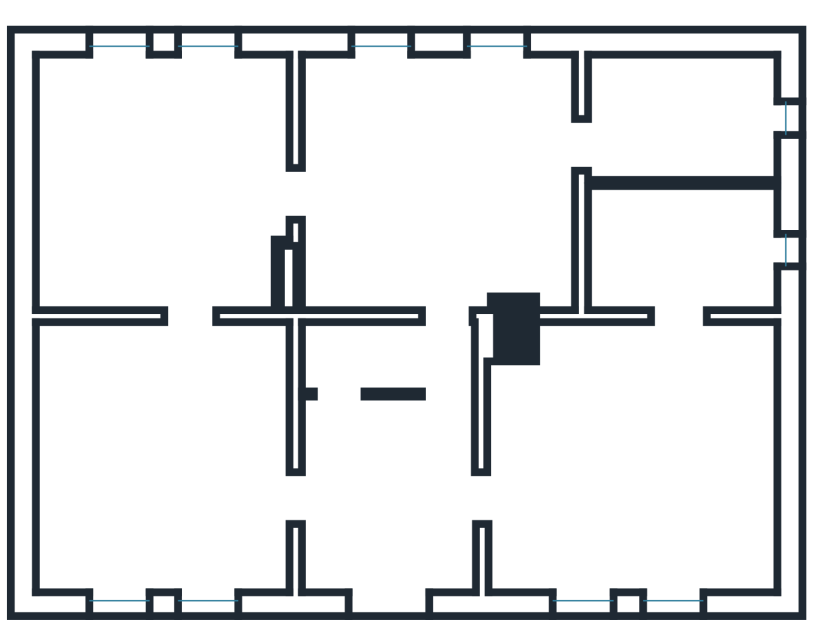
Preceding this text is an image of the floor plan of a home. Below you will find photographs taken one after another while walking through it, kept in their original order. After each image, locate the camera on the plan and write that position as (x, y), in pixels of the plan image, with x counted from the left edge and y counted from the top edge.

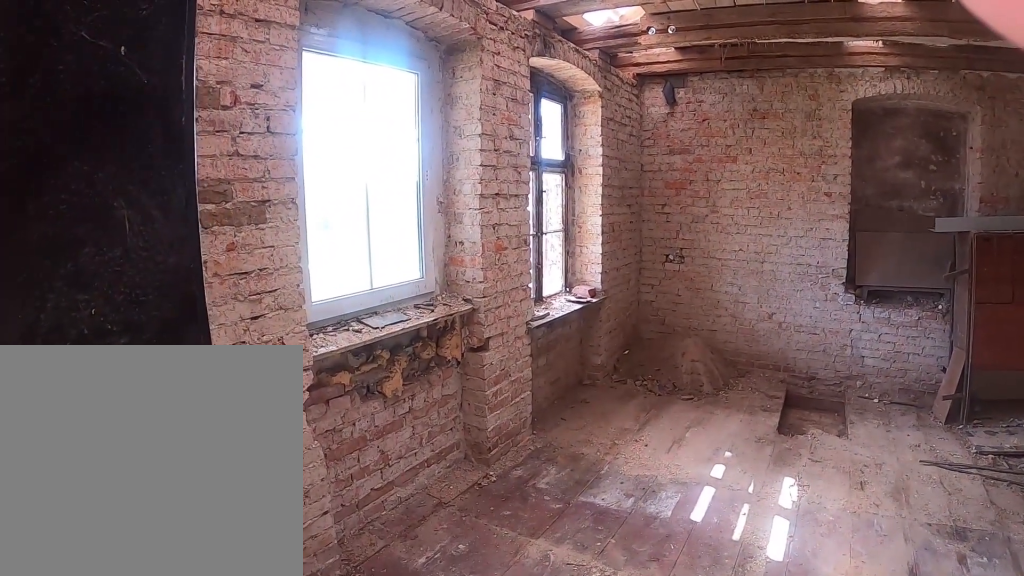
(291, 509)
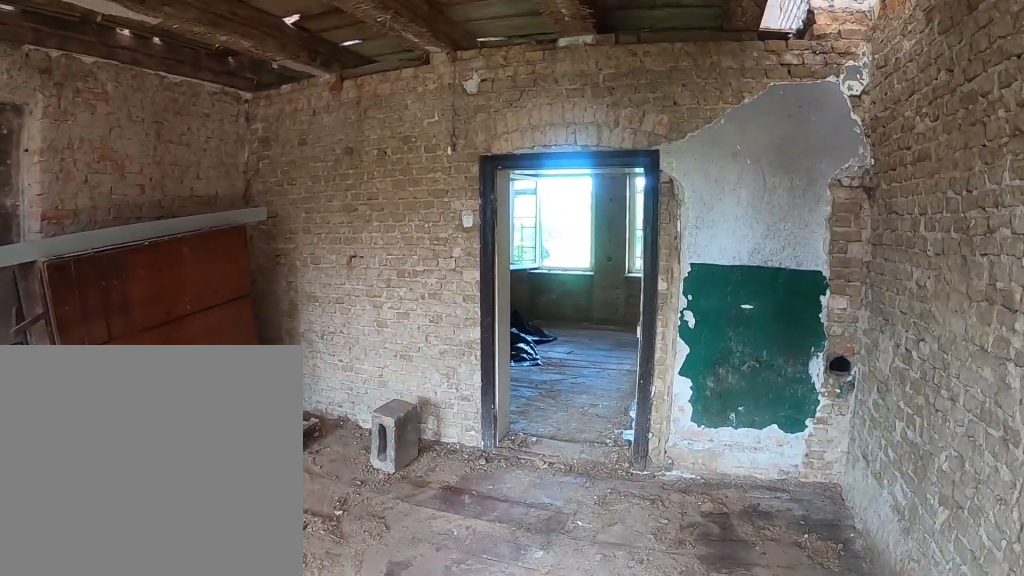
(200, 507)
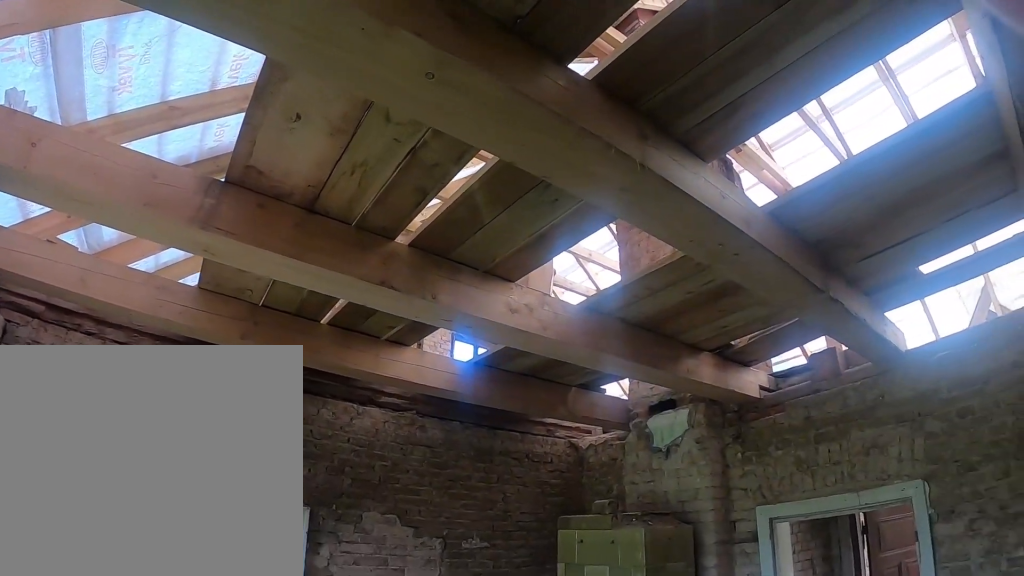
(439, 164)
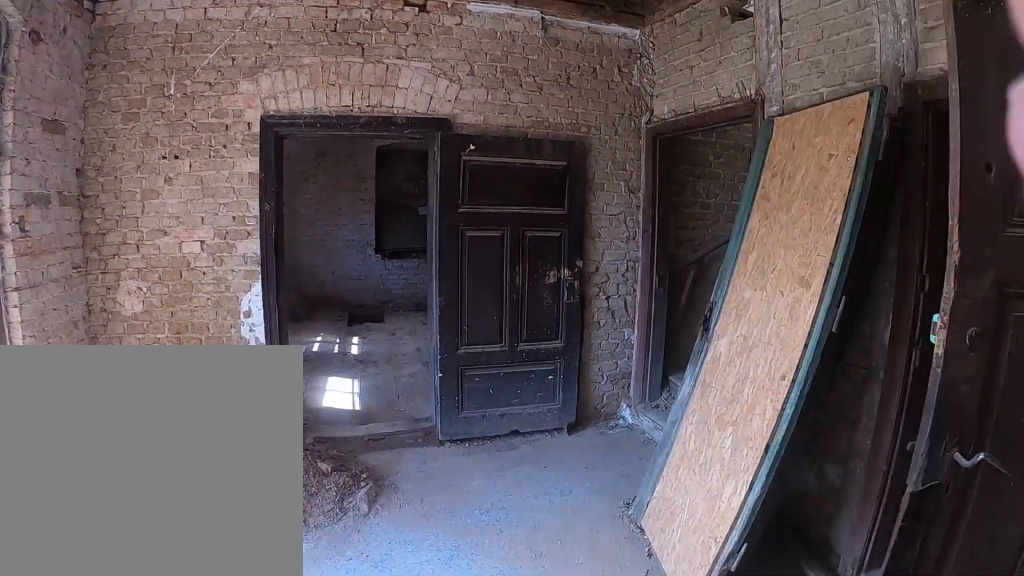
(484, 493)
